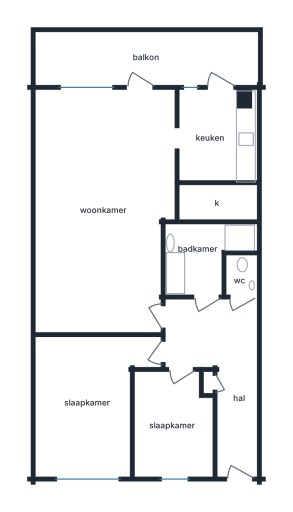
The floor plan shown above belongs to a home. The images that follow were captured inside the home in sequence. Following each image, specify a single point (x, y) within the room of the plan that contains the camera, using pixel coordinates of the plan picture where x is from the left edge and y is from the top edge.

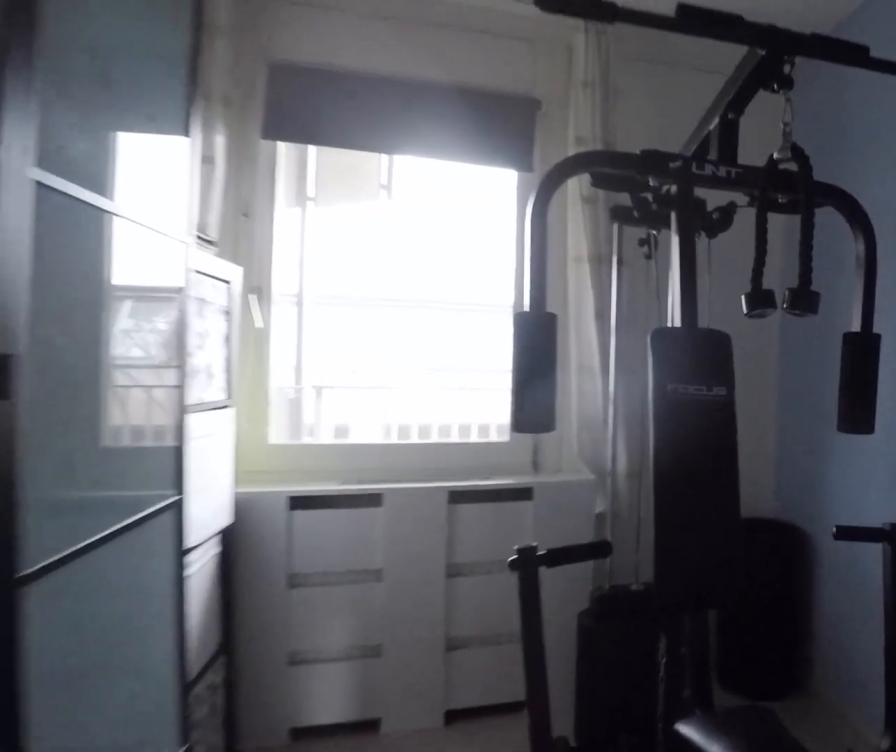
(172, 424)
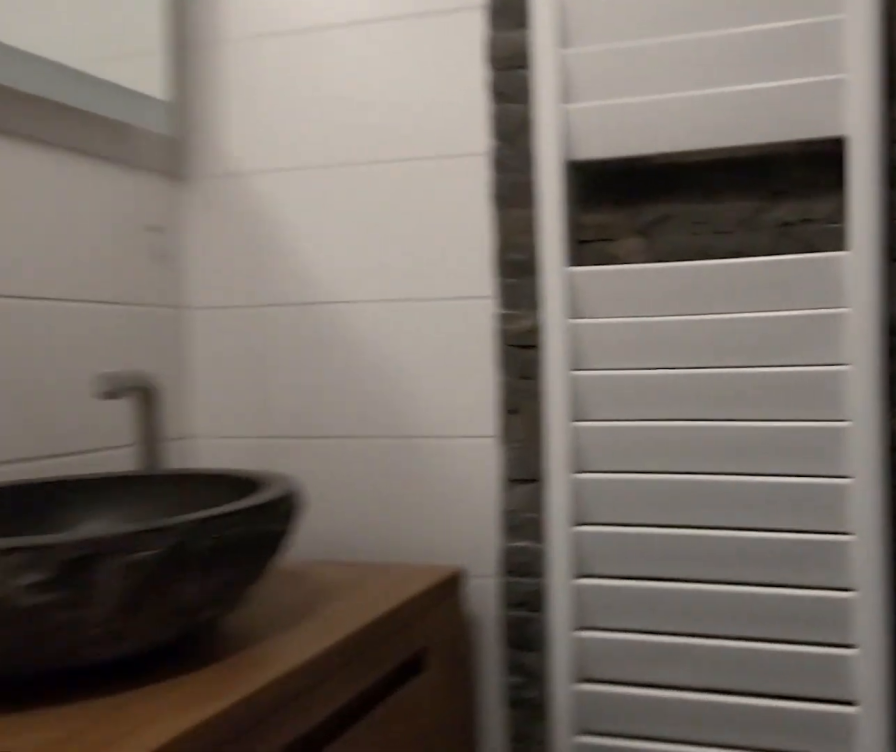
(200, 255)
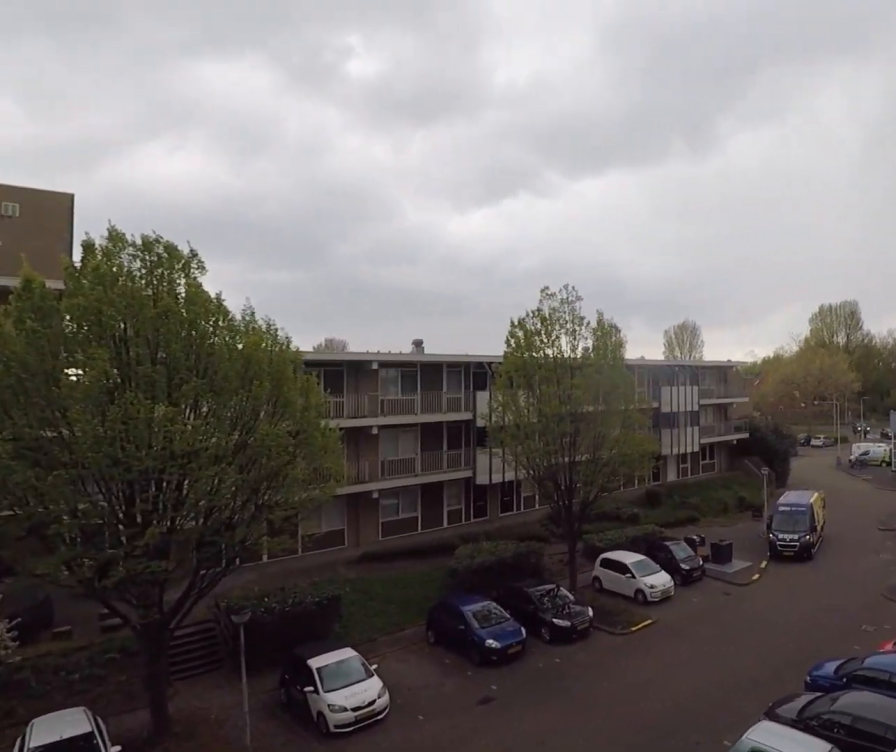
(146, 57)
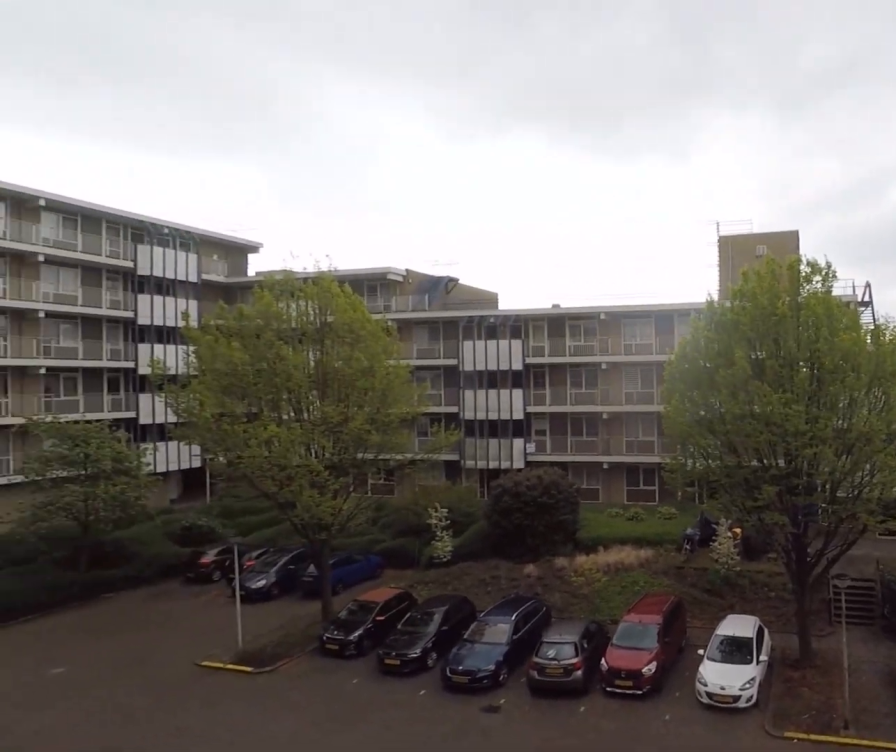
(146, 57)
